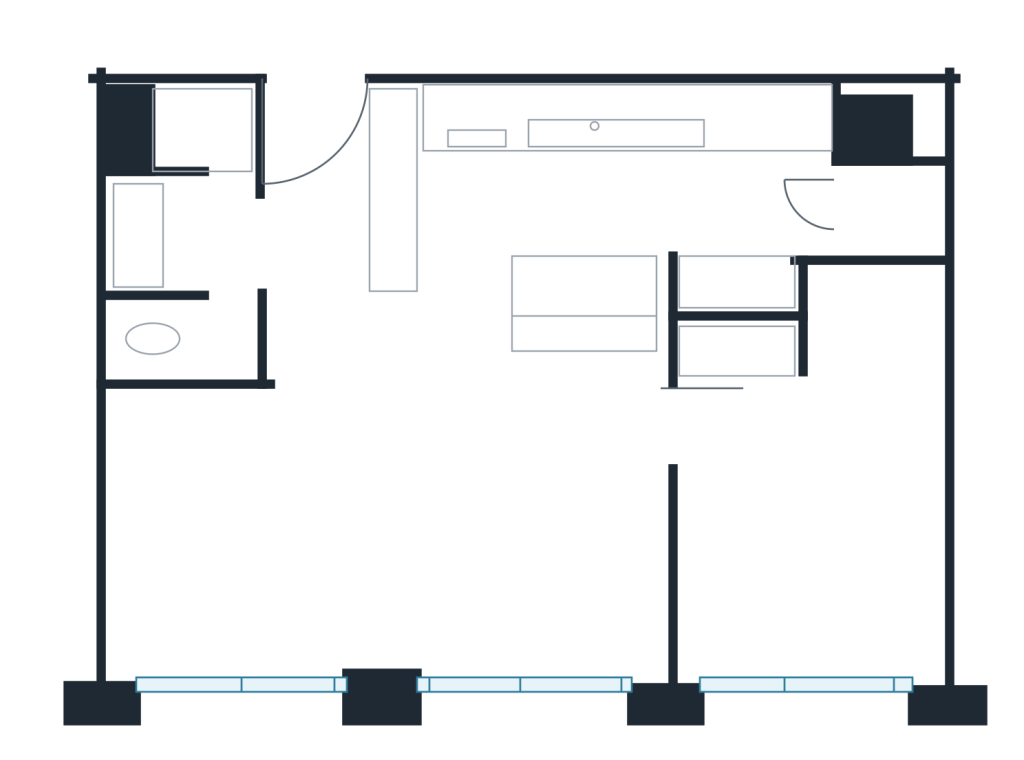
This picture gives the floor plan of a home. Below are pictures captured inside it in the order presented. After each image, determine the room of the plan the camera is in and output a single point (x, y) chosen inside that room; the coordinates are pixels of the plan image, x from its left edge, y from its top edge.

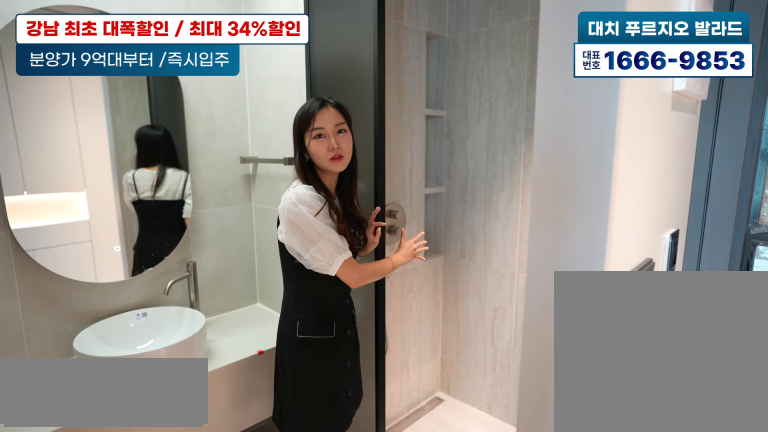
(203, 216)
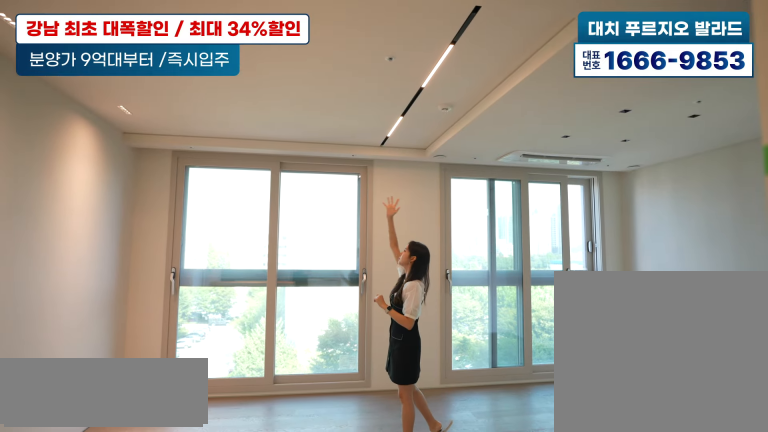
(346, 492)
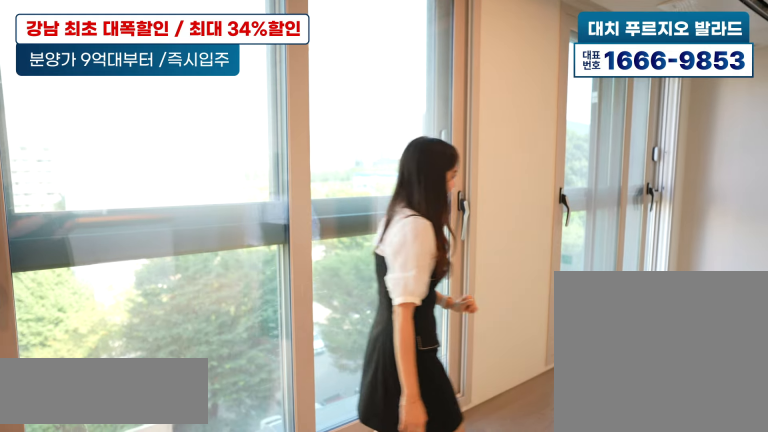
(347, 493)
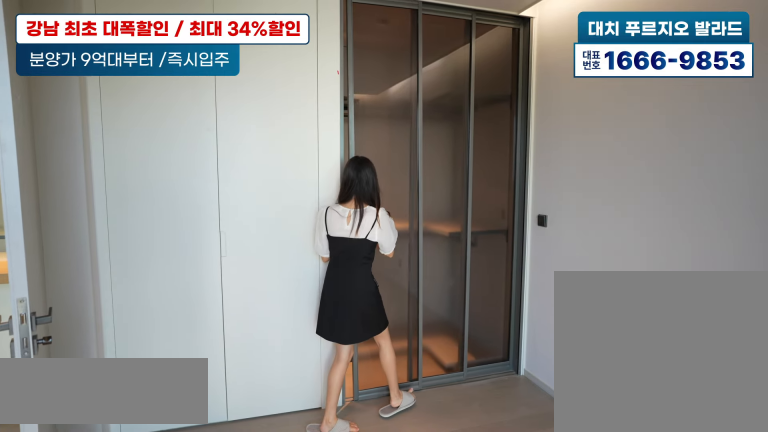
(799, 516)
